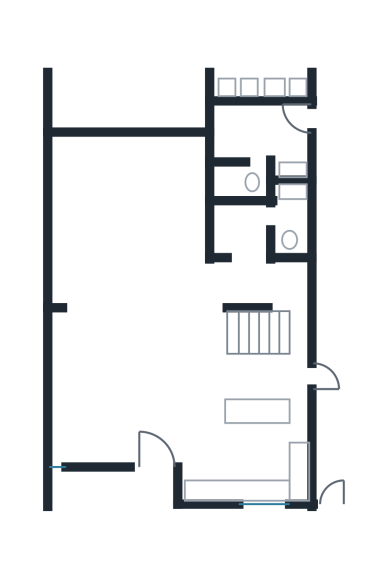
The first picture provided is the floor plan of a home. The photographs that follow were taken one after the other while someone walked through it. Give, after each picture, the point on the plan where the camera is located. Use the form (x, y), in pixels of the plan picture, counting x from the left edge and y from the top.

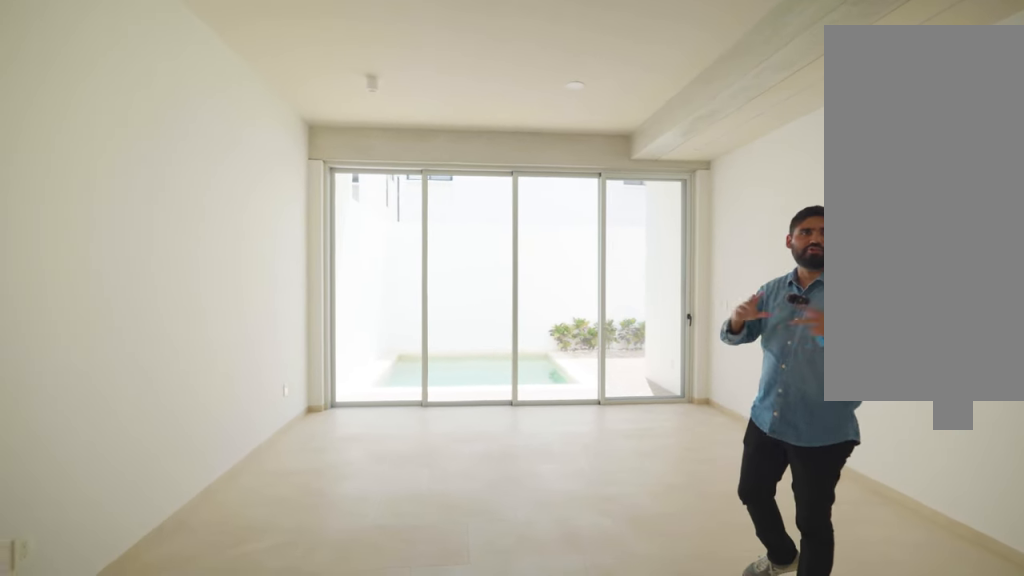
(104, 316)
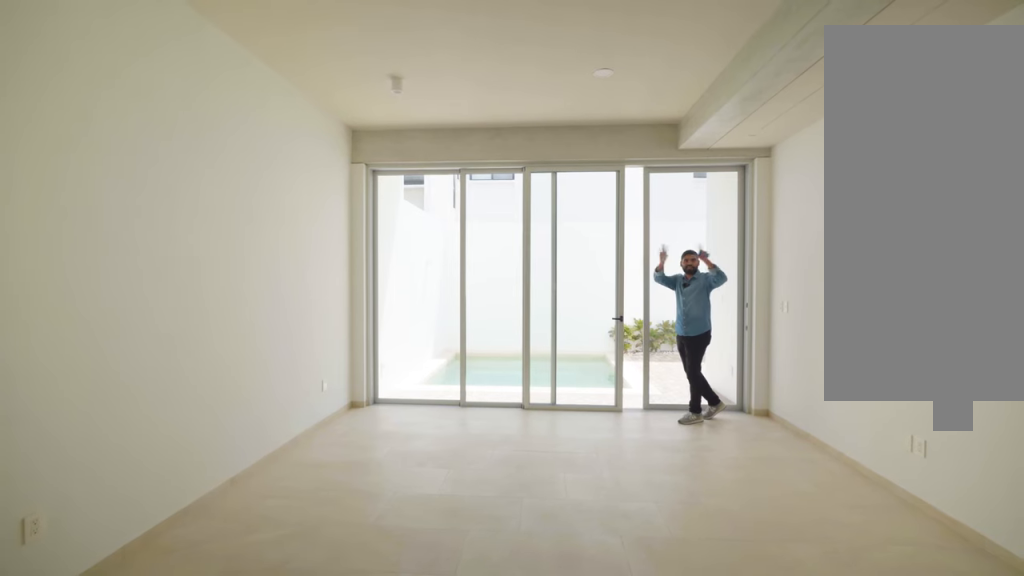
(104, 316)
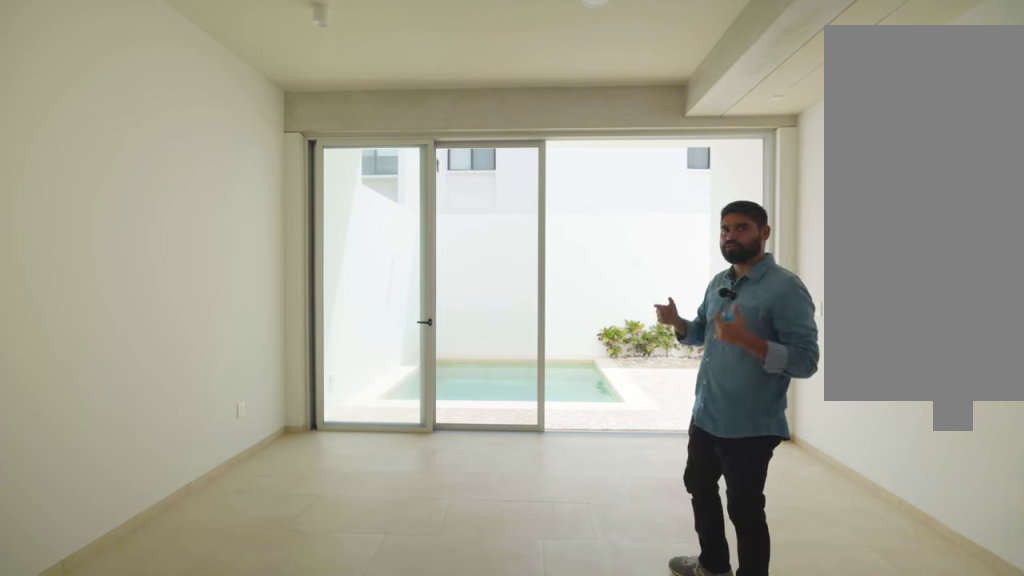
(126, 238)
